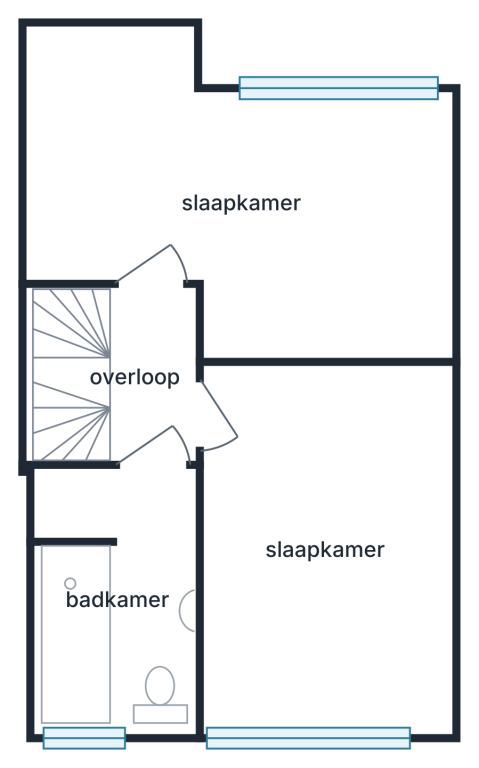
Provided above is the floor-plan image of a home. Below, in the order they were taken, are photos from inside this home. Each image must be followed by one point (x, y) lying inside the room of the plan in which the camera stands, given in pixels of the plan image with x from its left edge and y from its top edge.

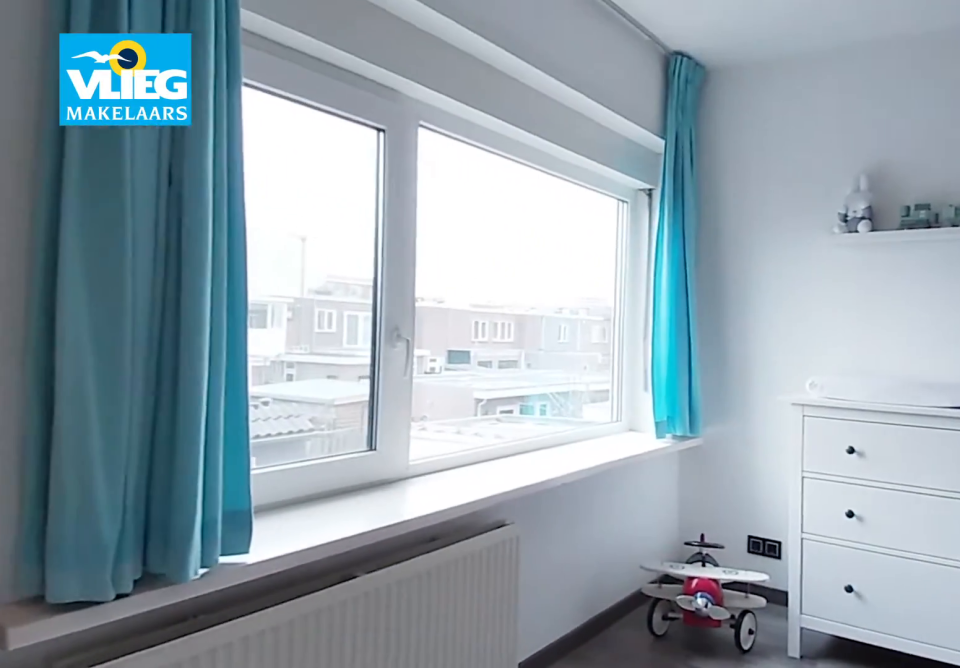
(80, 154)
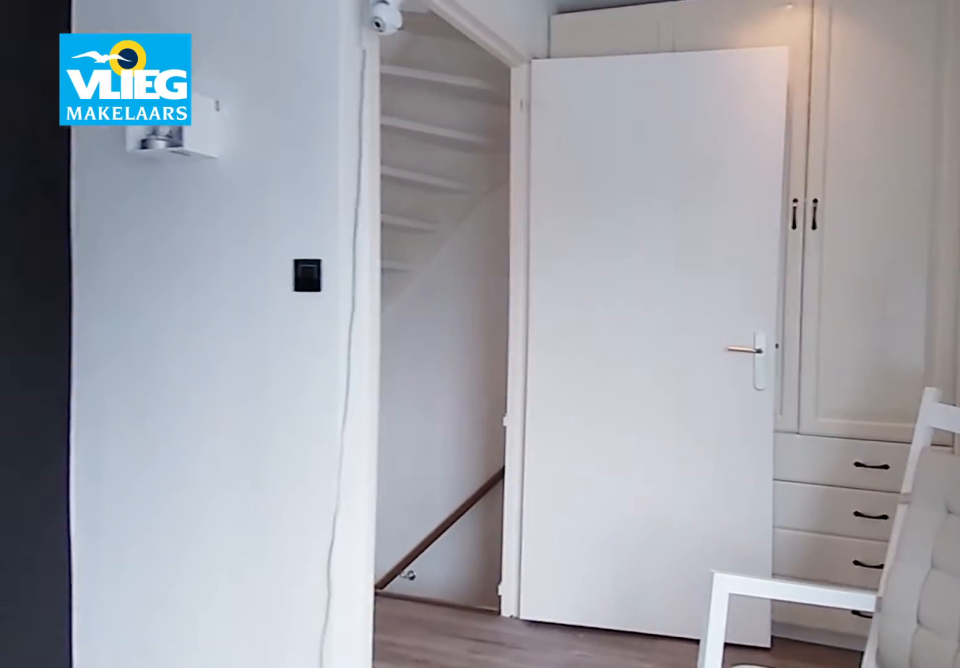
(80, 154)
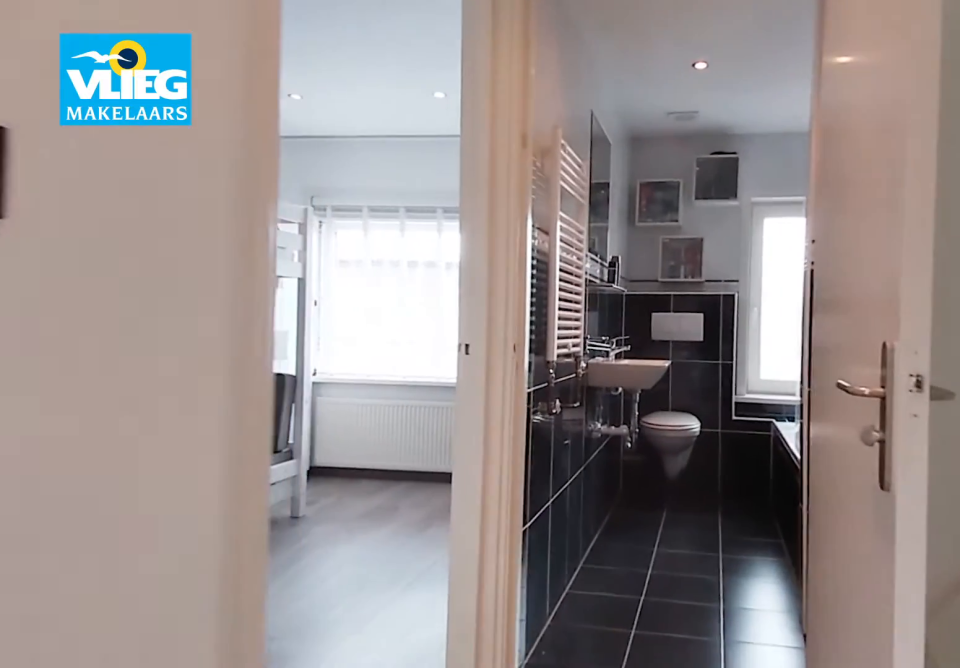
(145, 398)
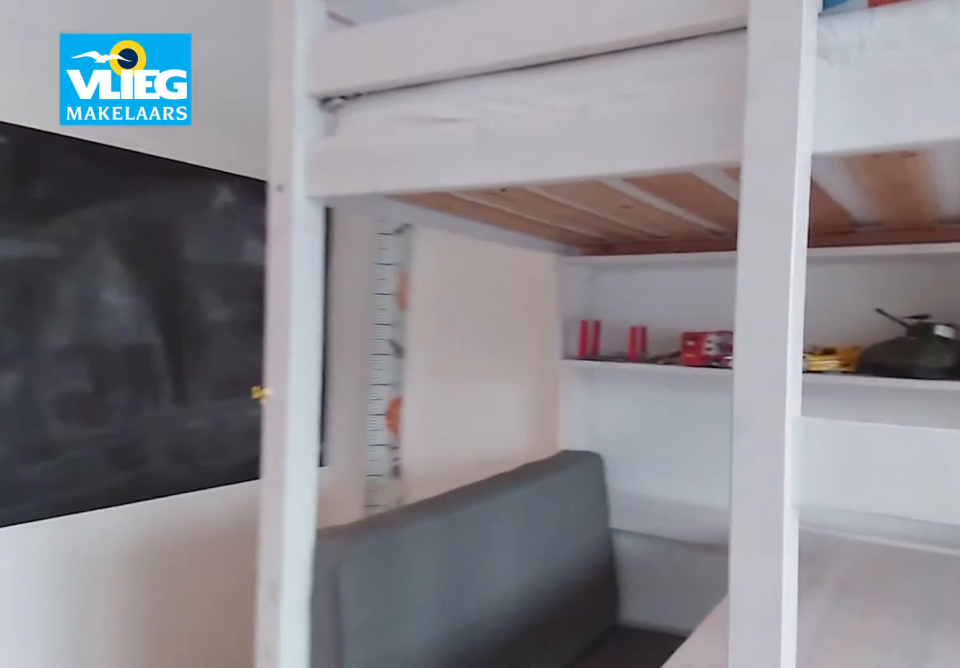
(250, 652)
